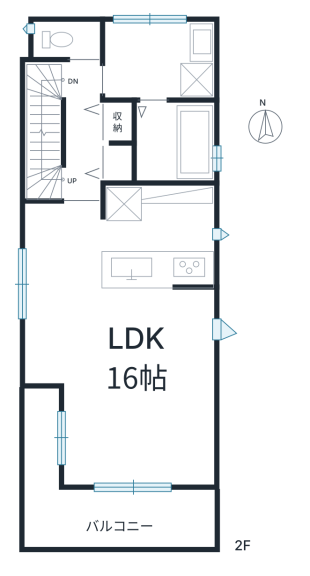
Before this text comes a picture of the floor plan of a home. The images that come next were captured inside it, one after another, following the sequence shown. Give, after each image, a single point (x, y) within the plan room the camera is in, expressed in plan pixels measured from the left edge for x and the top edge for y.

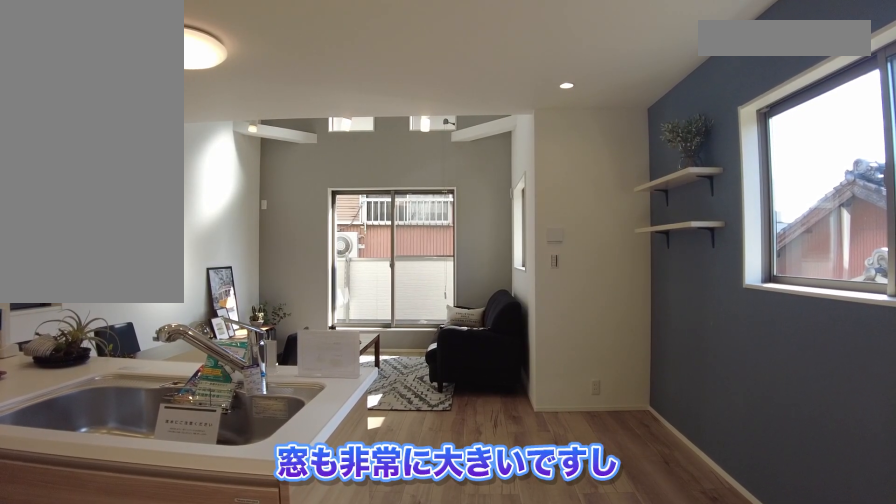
(95, 284)
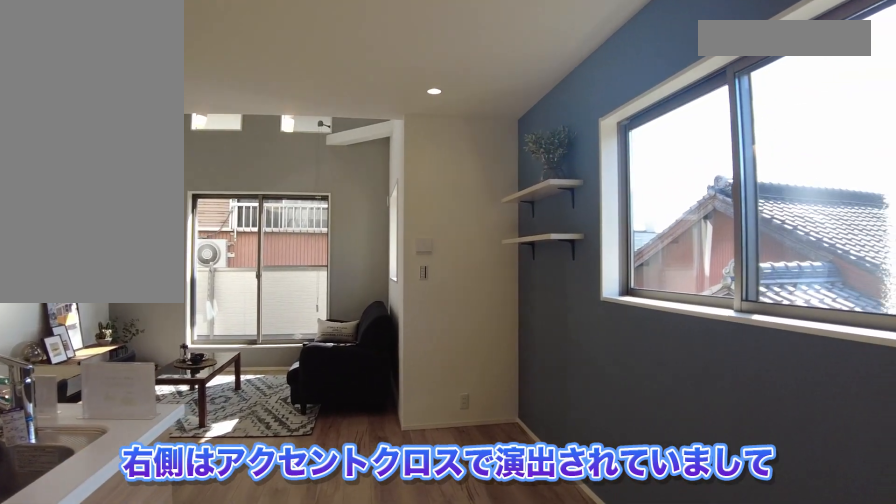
(95, 286)
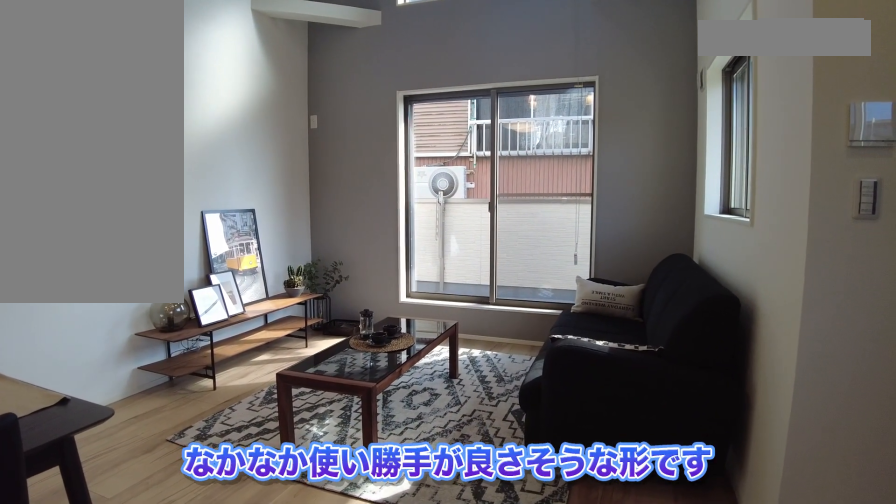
(137, 353)
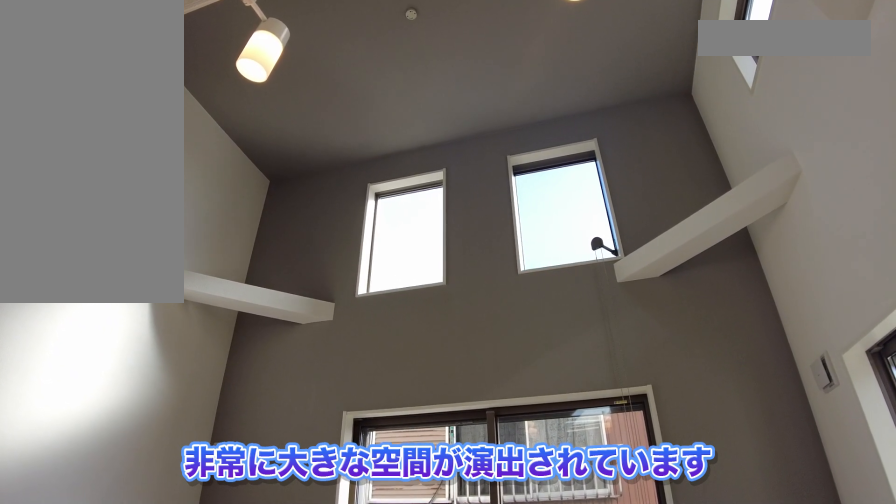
(139, 356)
